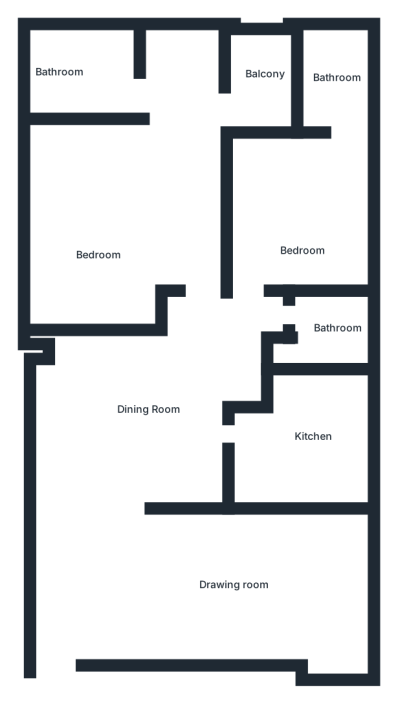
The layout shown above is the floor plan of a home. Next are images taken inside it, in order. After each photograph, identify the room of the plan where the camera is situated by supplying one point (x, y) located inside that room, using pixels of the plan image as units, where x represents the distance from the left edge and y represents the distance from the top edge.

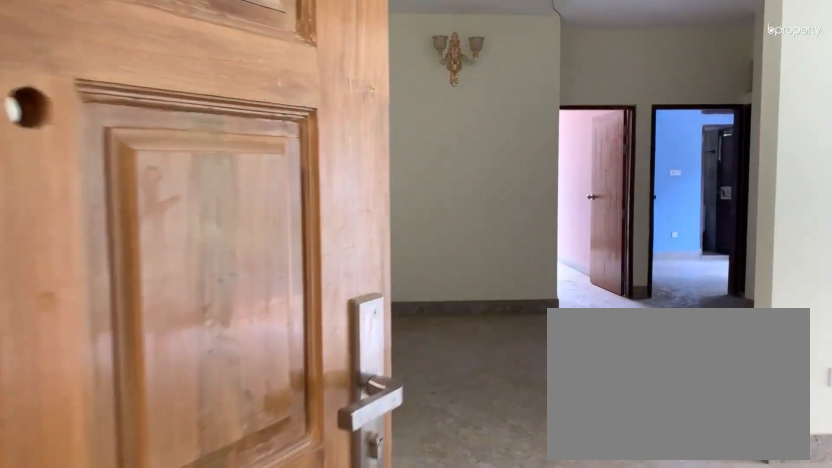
(208, 583)
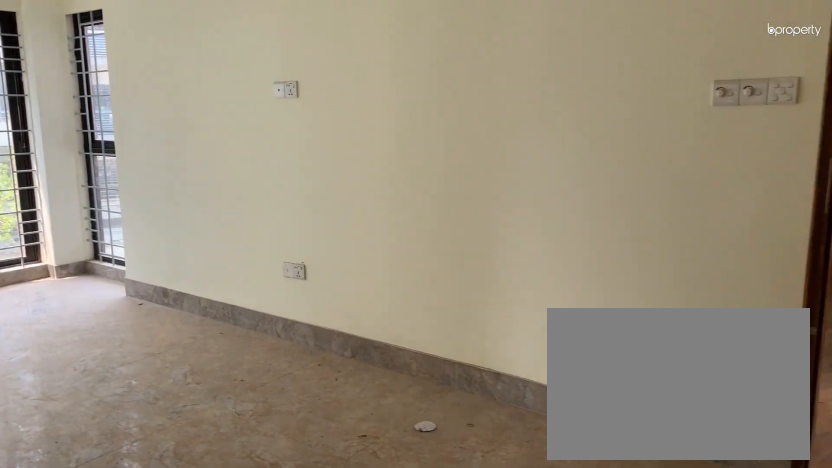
(208, 583)
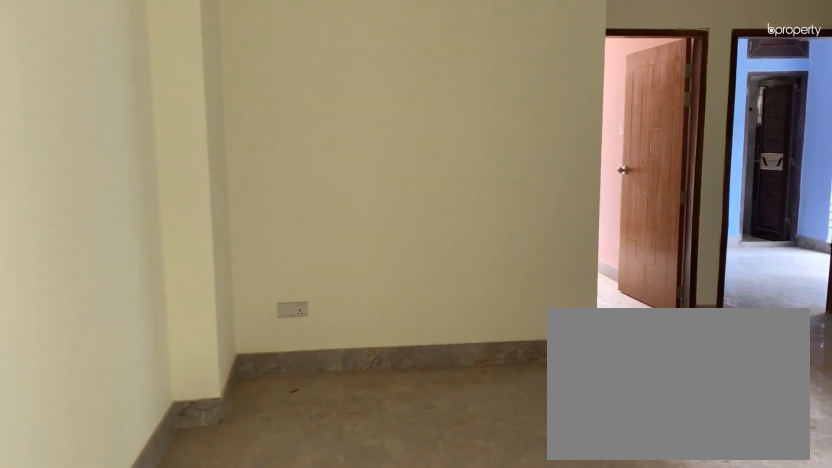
(156, 425)
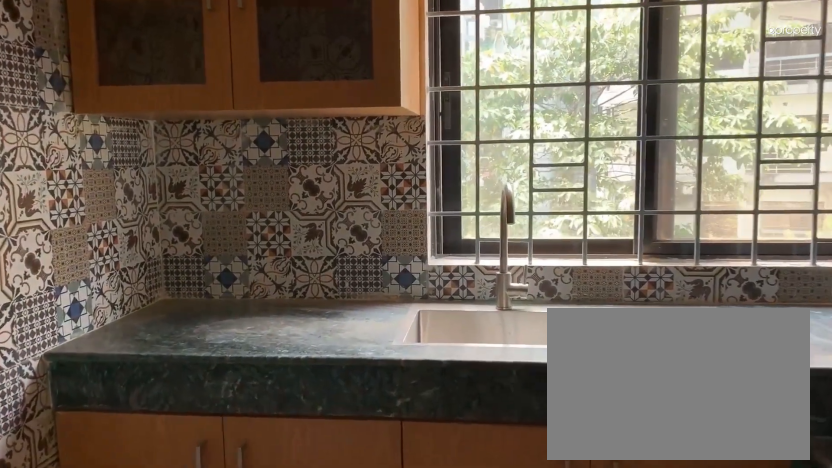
(313, 442)
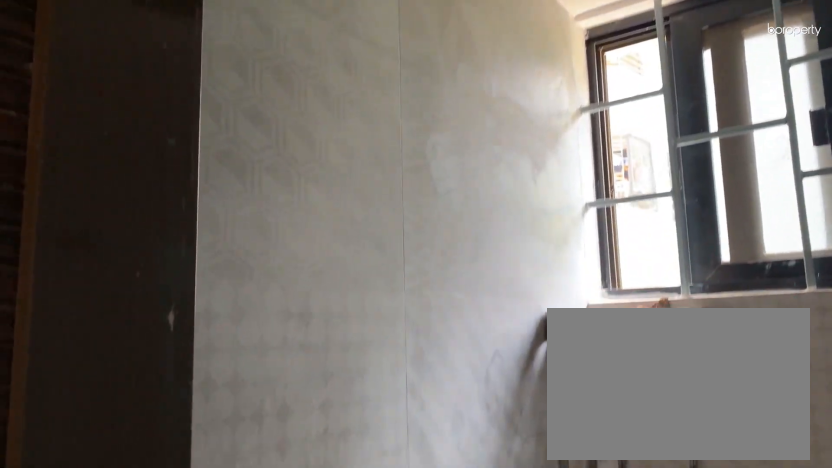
(325, 352)
